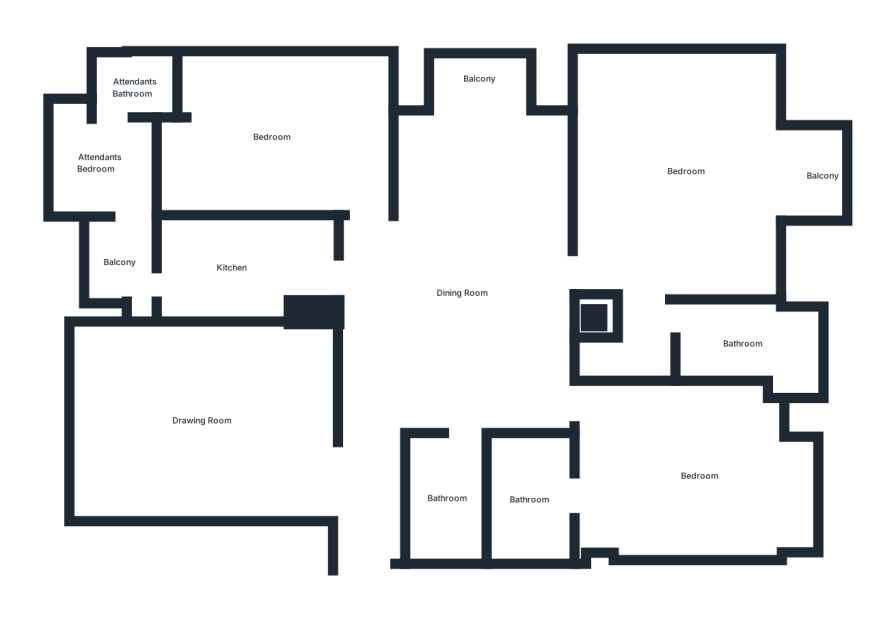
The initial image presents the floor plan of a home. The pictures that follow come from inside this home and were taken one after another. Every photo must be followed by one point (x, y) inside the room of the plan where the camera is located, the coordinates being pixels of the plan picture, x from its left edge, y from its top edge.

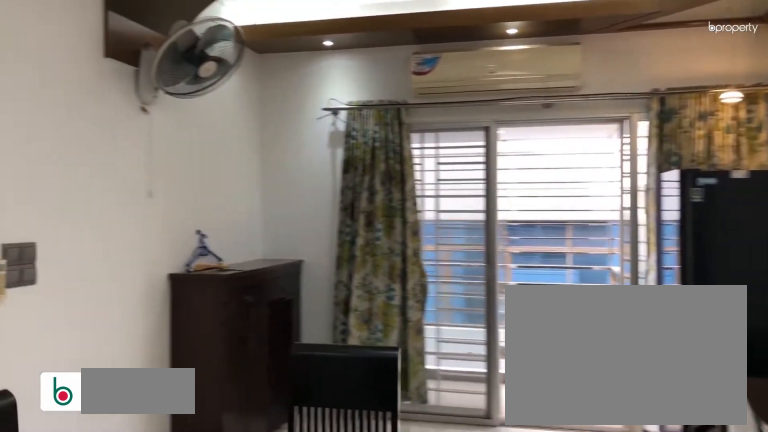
(458, 296)
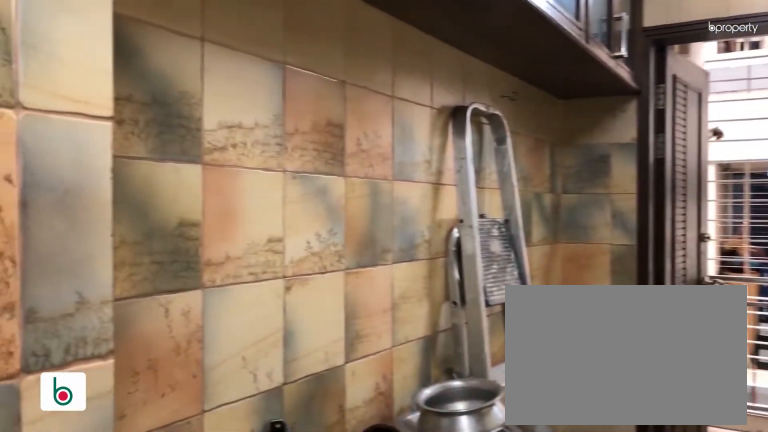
(237, 263)
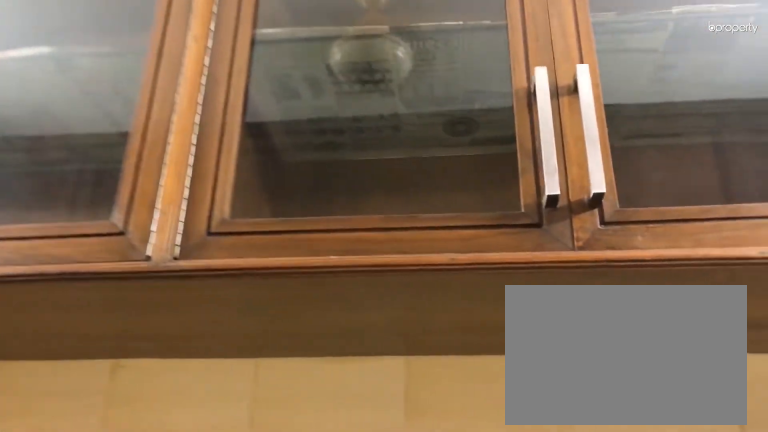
(237, 263)
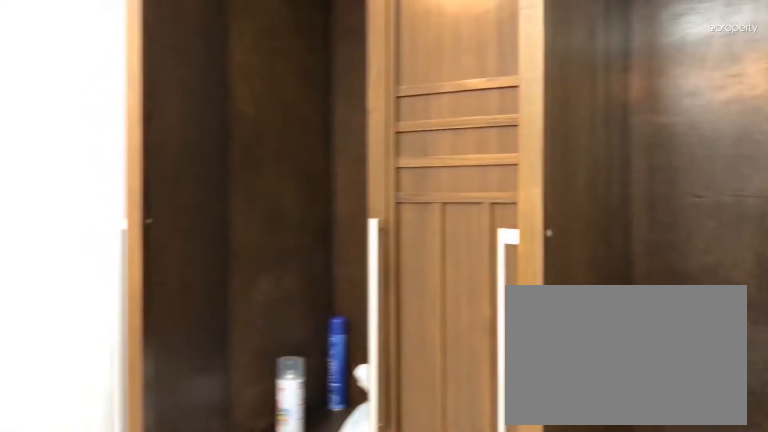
(270, 135)
